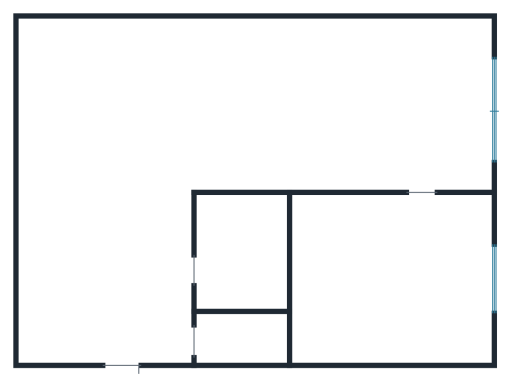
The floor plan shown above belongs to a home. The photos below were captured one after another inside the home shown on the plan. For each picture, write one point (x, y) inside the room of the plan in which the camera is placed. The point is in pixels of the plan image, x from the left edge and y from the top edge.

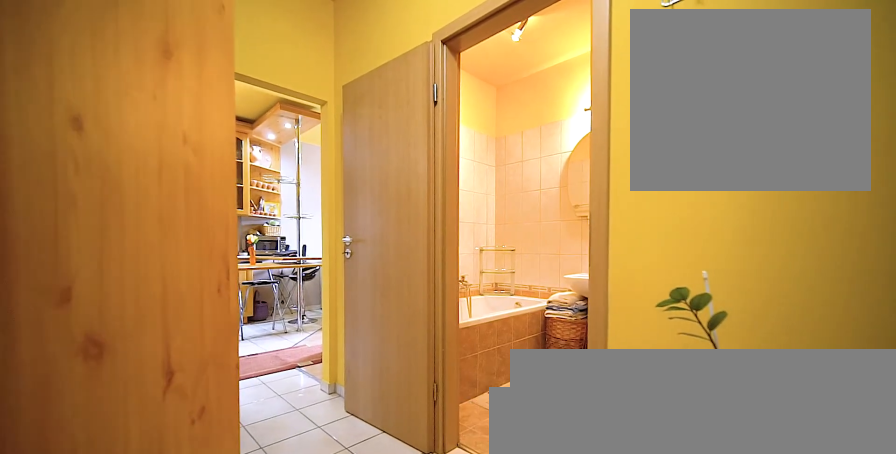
(109, 279)
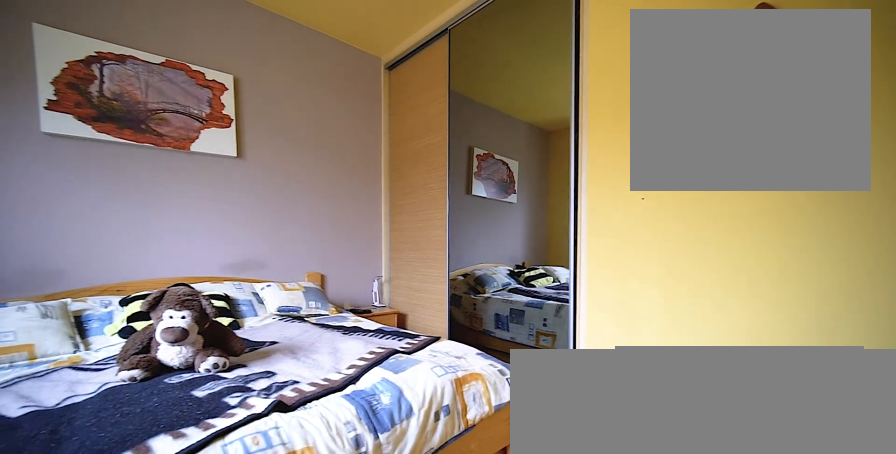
(389, 280)
